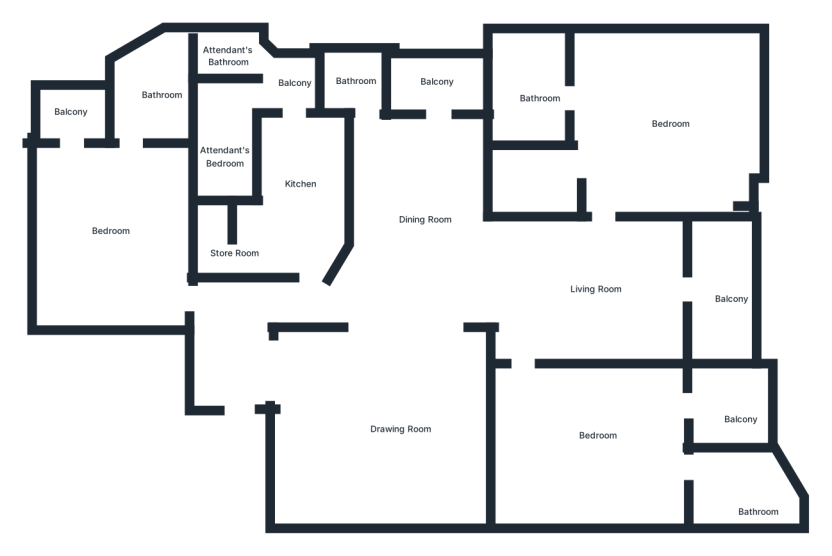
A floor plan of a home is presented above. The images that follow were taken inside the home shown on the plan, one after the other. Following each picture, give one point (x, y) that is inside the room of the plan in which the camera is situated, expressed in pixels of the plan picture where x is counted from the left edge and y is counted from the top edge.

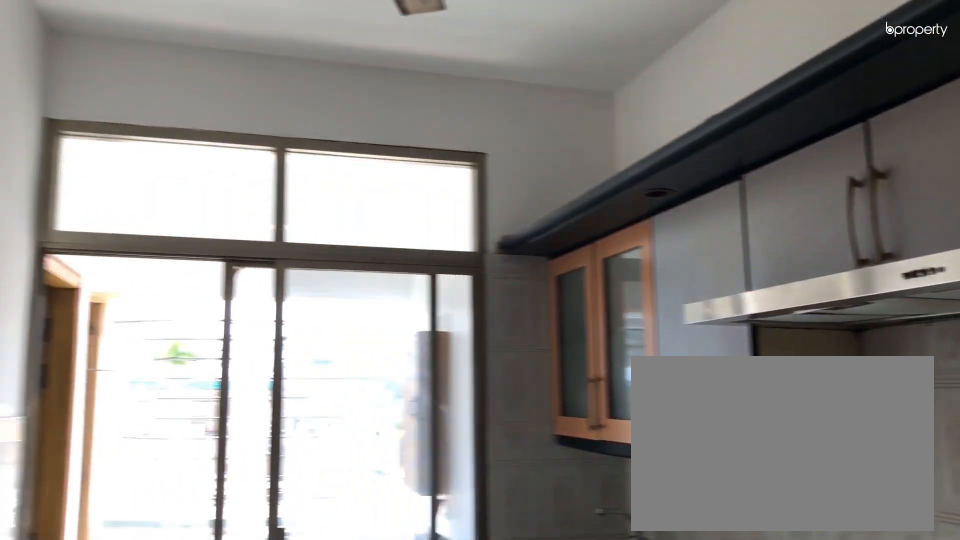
(308, 205)
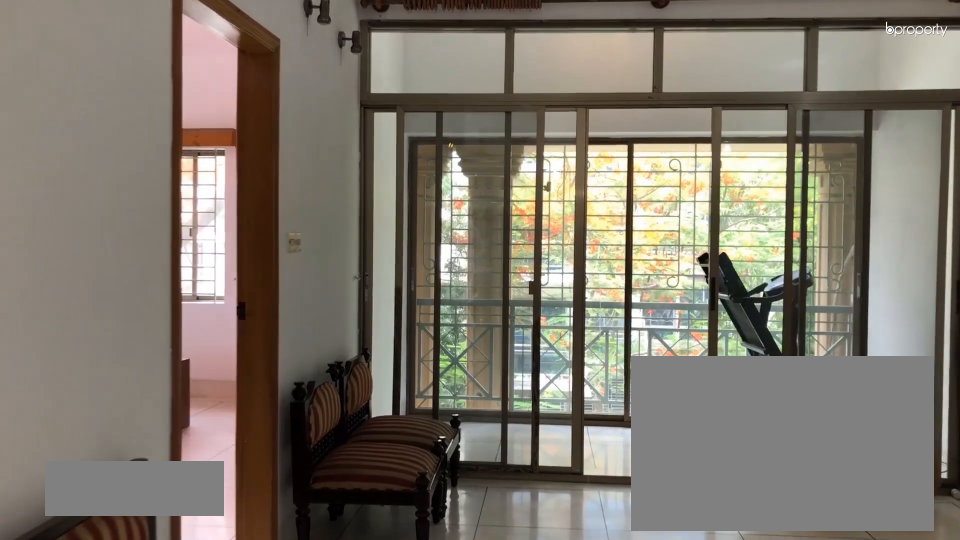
(589, 284)
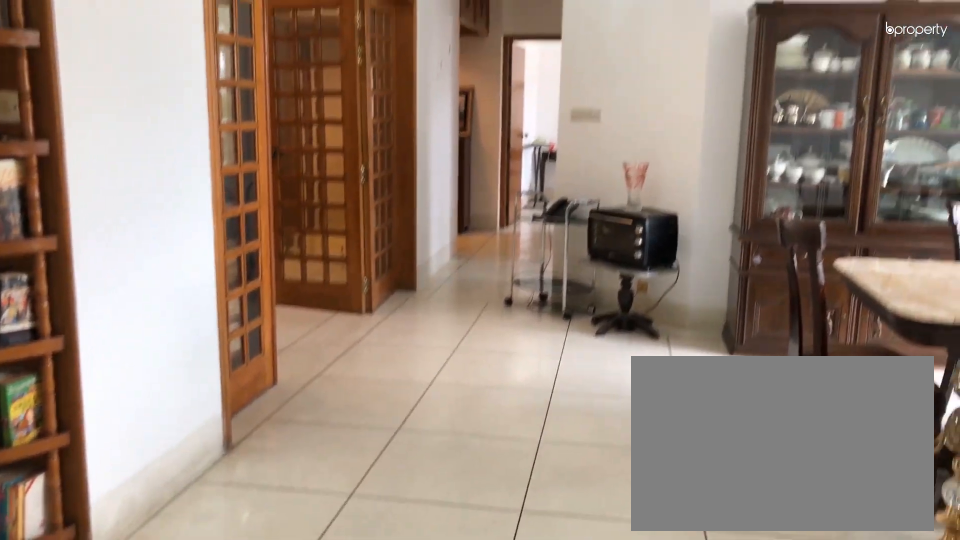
(603, 285)
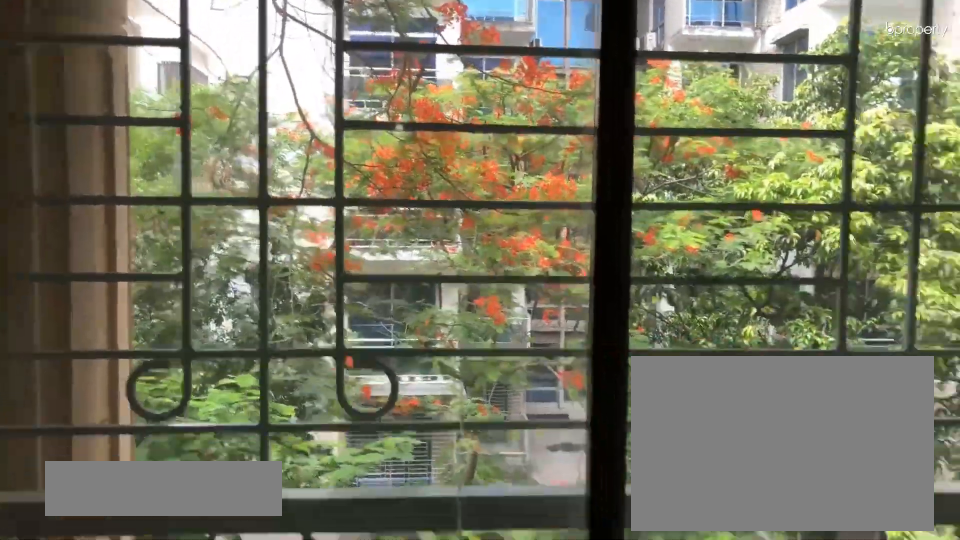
(723, 283)
